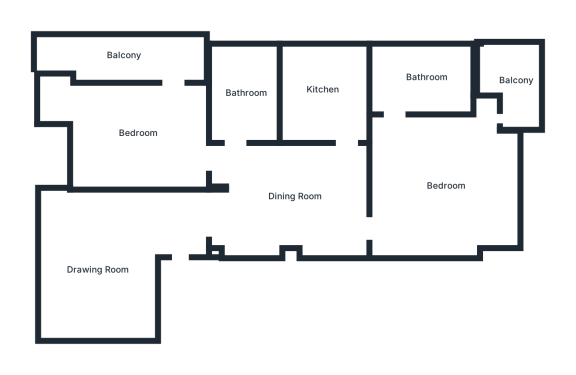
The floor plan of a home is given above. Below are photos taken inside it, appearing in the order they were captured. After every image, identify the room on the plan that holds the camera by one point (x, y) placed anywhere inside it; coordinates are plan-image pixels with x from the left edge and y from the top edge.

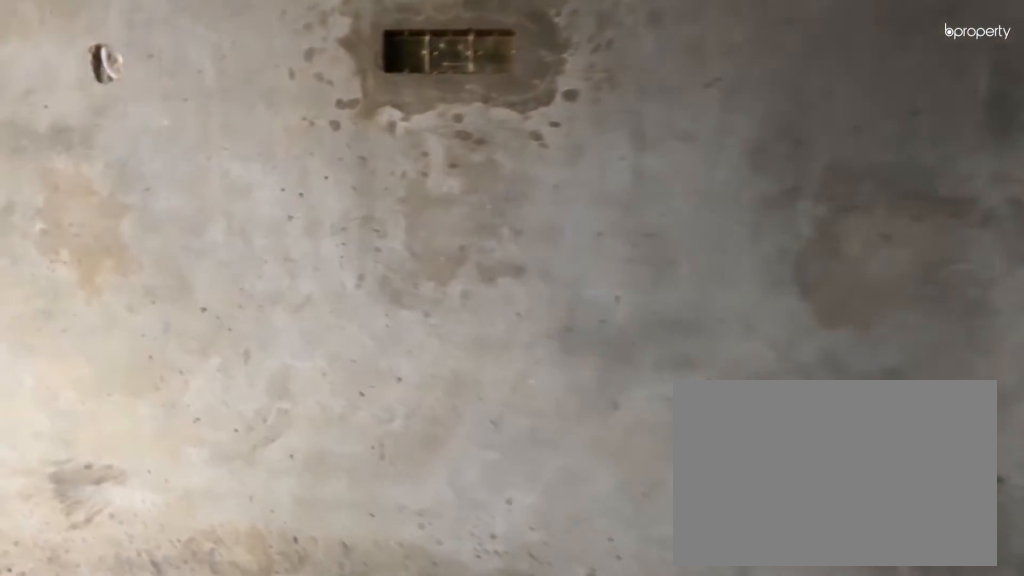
(148, 227)
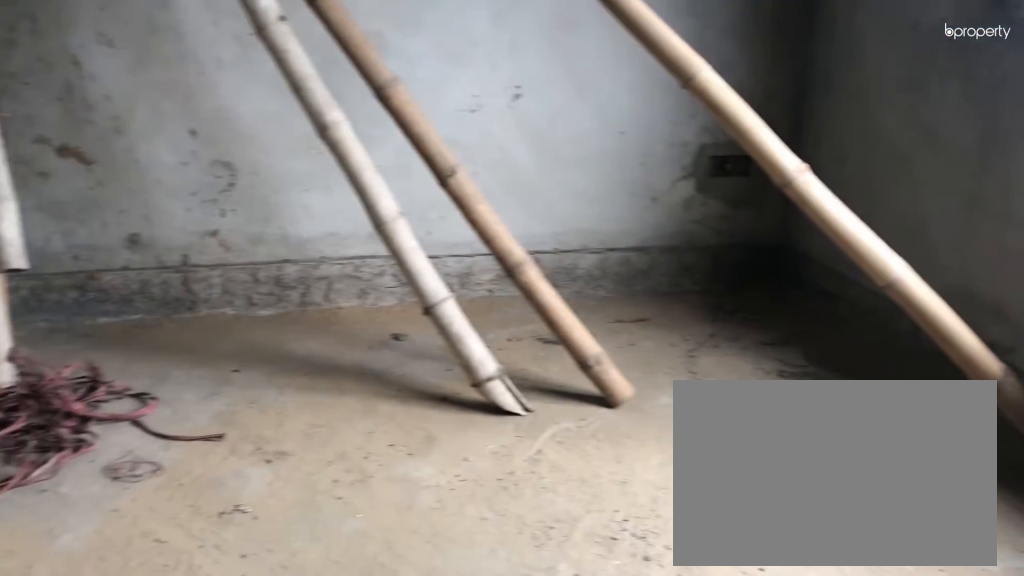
(97, 268)
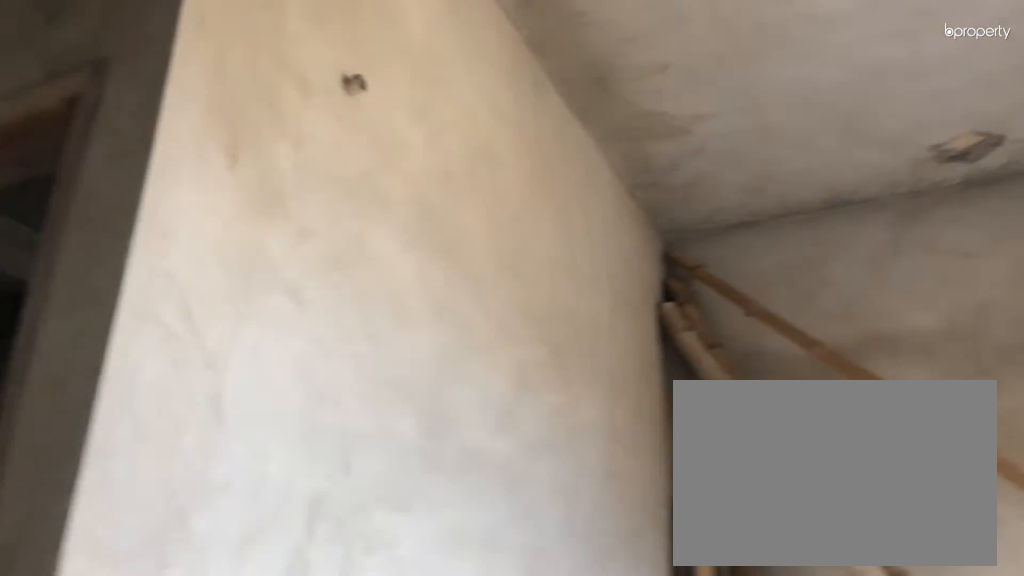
(97, 268)
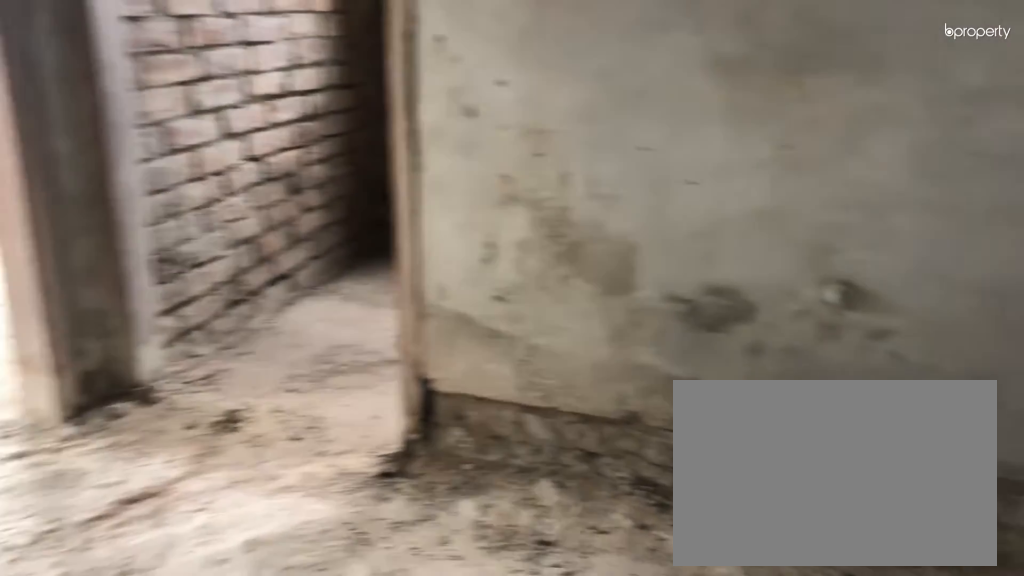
(290, 196)
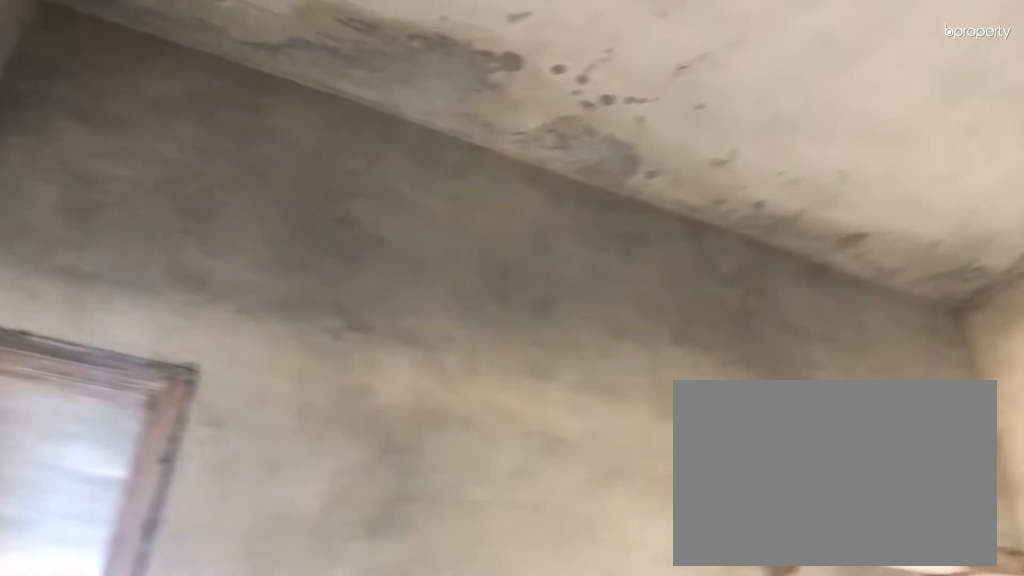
(290, 196)
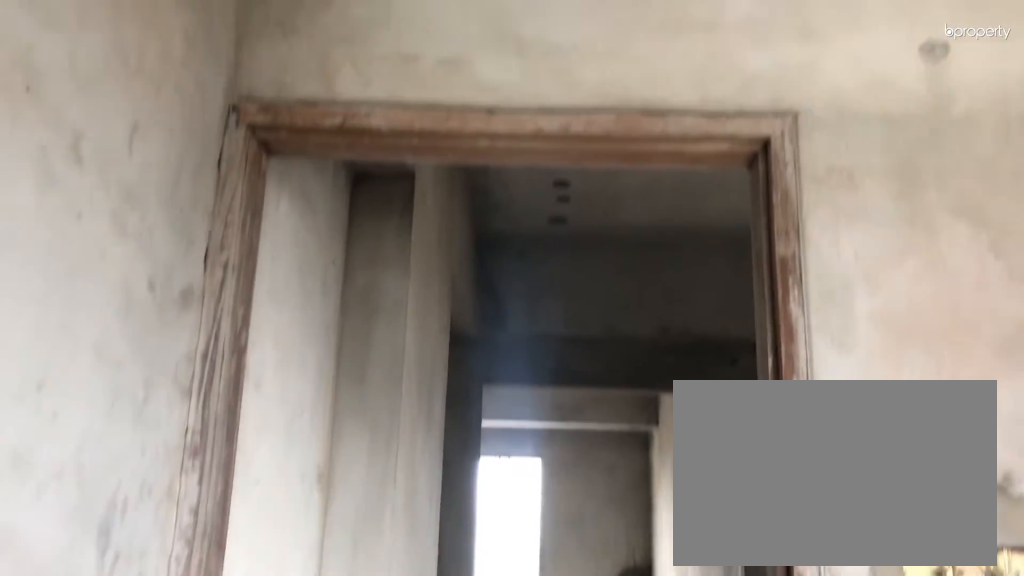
(446, 186)
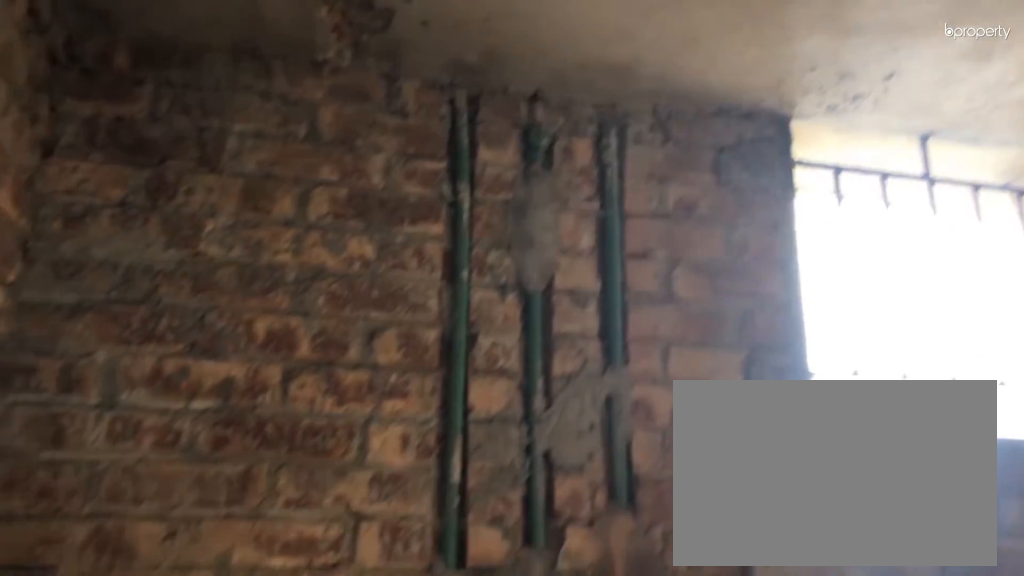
(427, 76)
